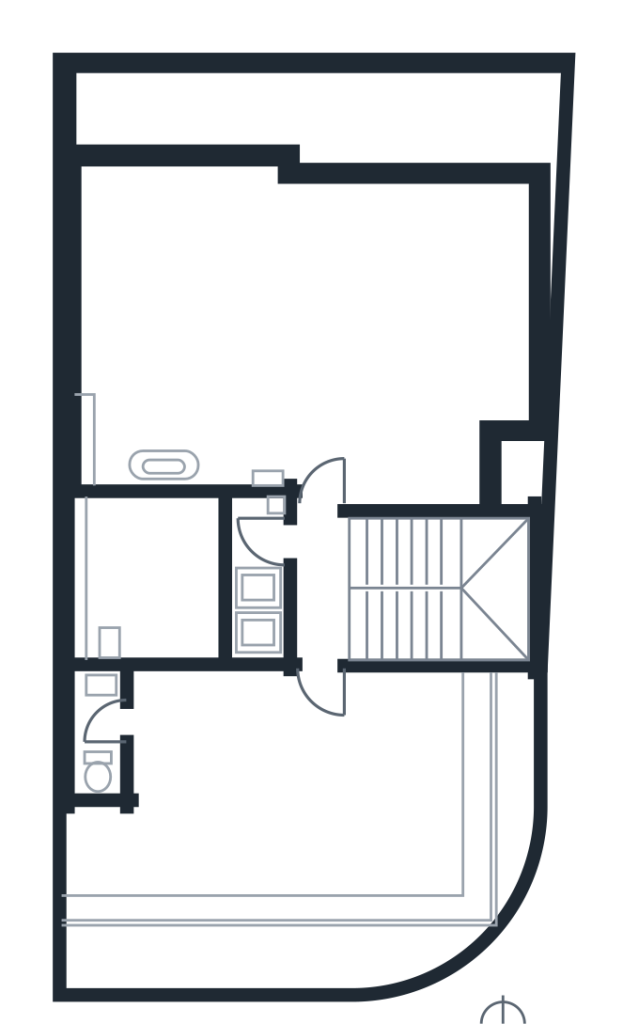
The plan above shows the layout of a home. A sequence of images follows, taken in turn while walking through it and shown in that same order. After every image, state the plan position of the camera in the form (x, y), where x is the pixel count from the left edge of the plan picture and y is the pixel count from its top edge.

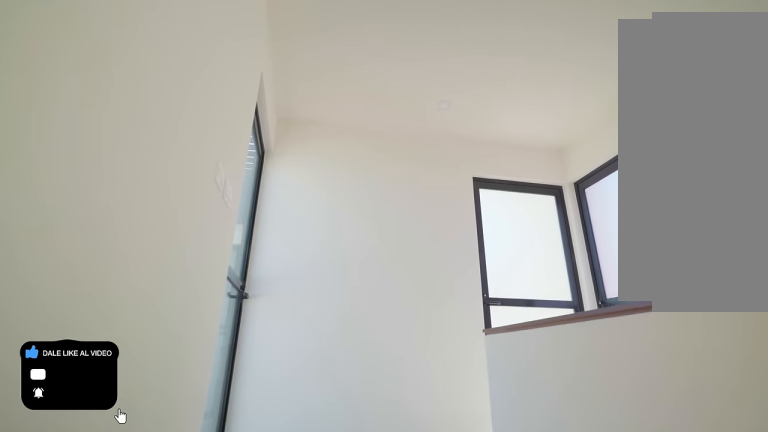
(471, 633)
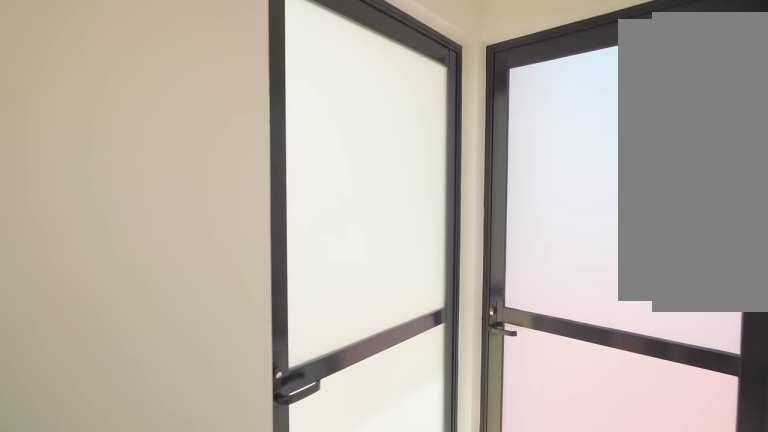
(356, 621)
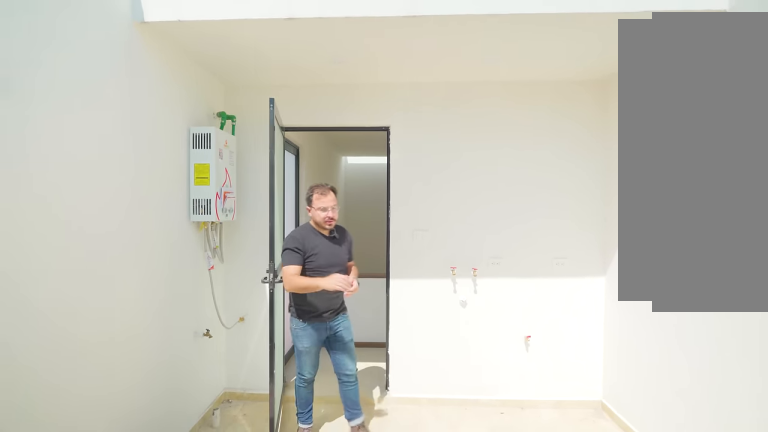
(116, 549)
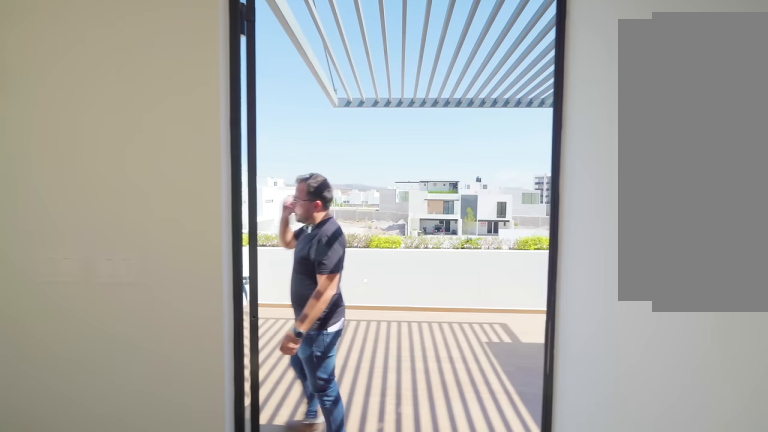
(320, 592)
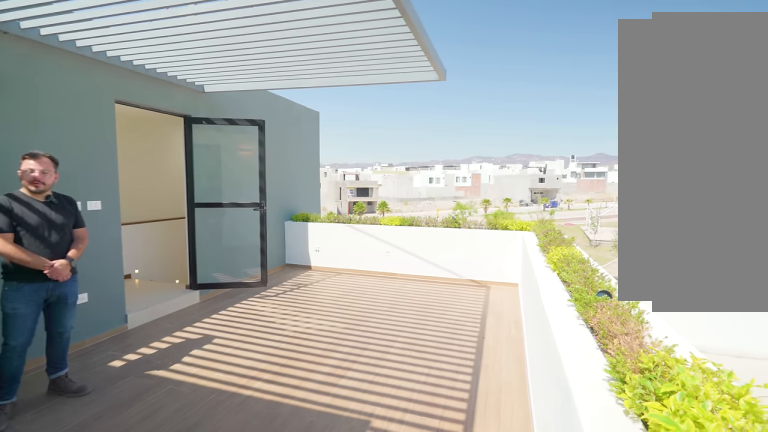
(99, 892)
